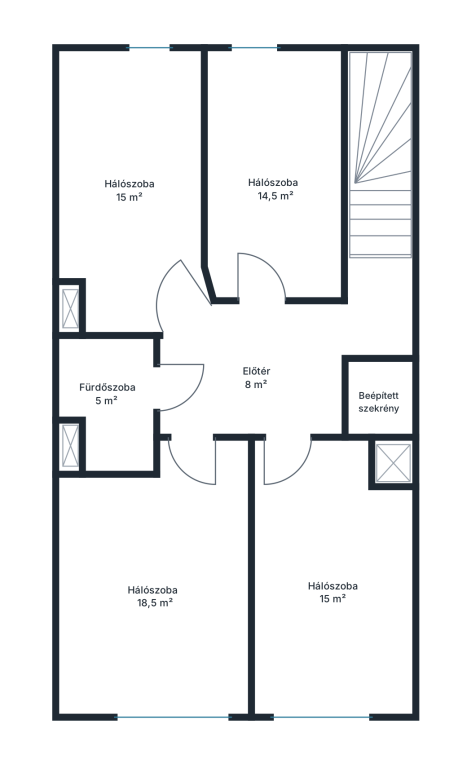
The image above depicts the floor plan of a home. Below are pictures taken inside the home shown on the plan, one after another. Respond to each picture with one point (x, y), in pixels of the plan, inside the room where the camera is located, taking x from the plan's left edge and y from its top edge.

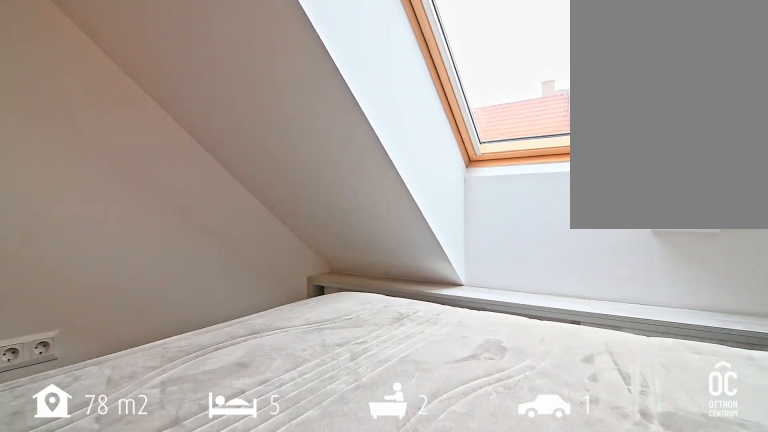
(338, 594)
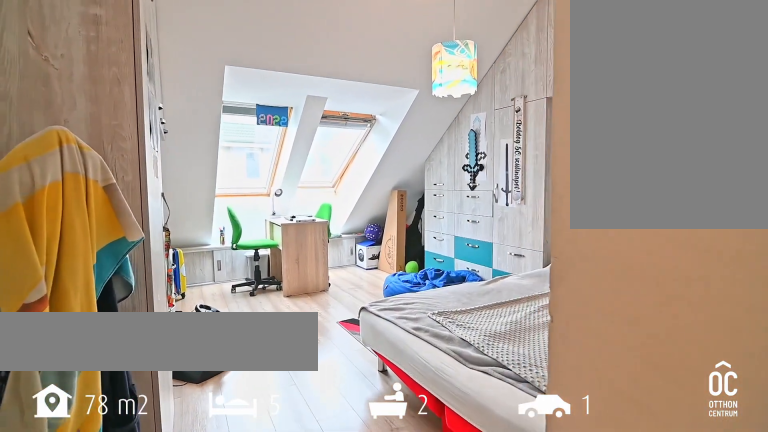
(152, 594)
